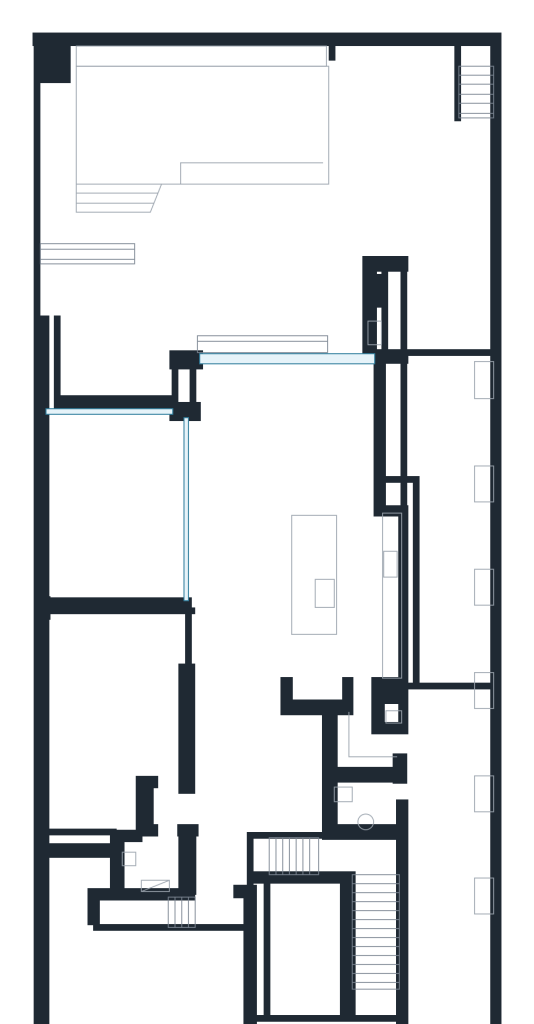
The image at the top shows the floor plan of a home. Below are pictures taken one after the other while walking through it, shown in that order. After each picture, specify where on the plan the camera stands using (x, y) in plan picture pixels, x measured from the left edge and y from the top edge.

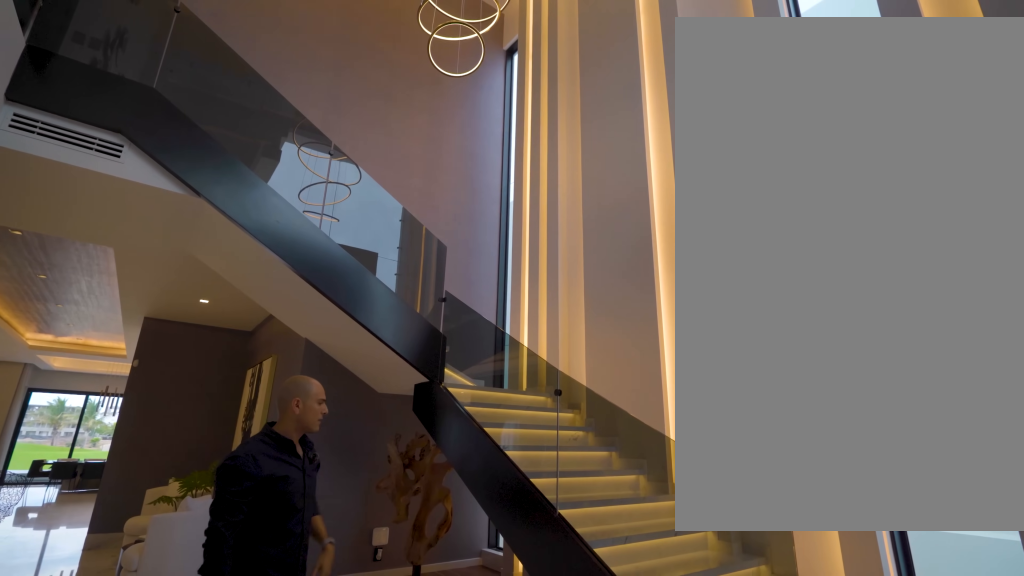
(288, 969)
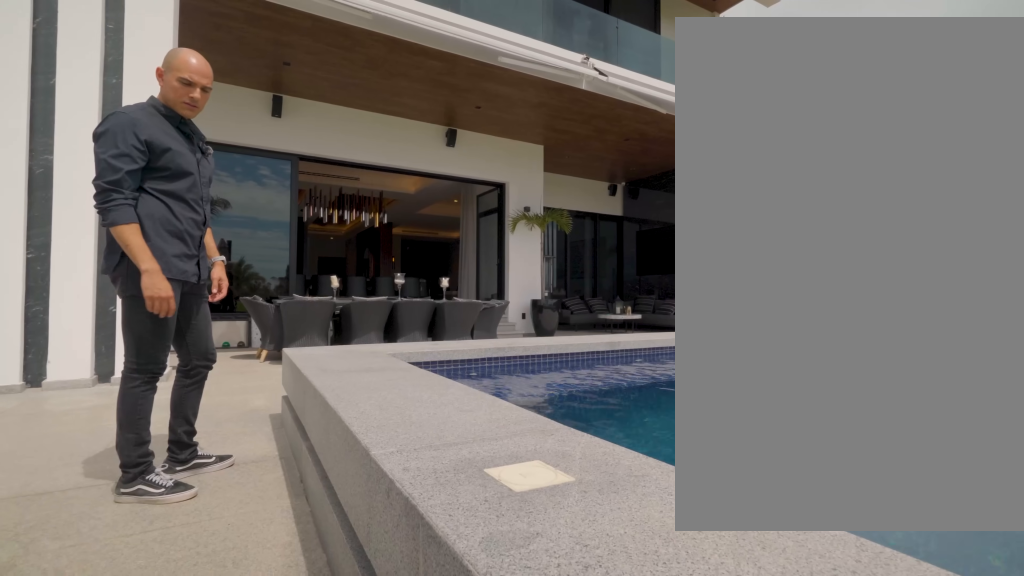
(369, 130)
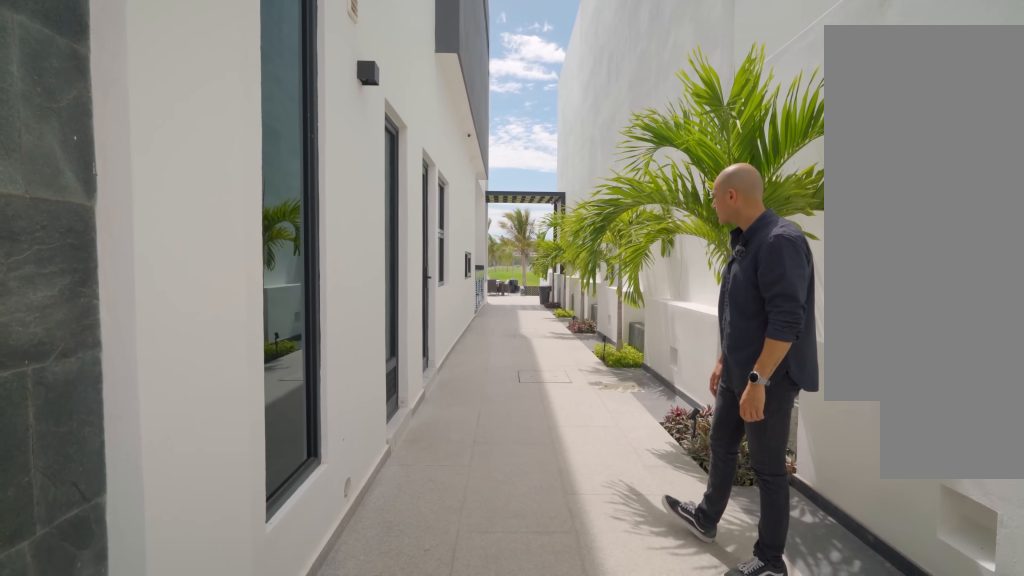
(442, 938)
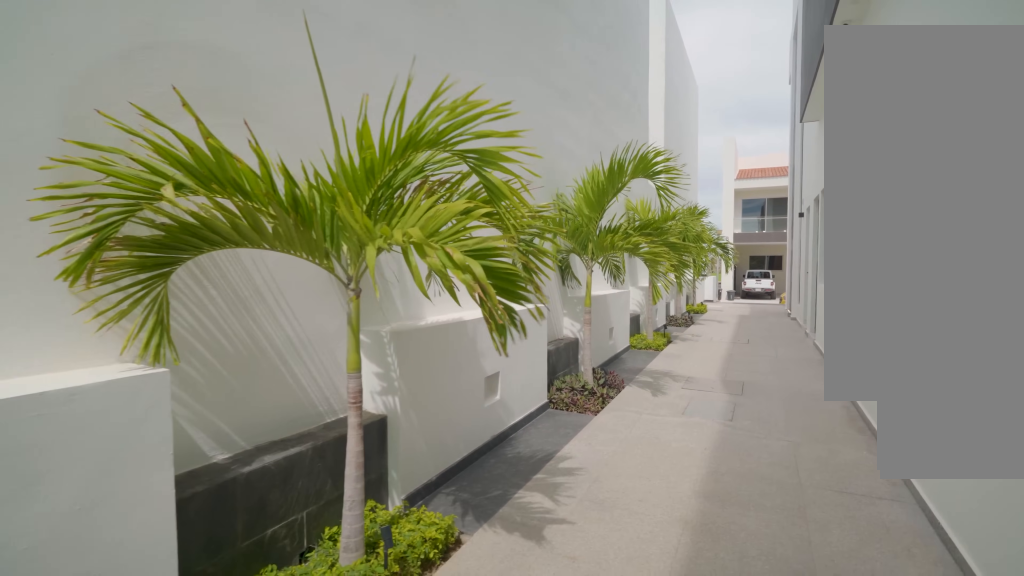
(445, 552)
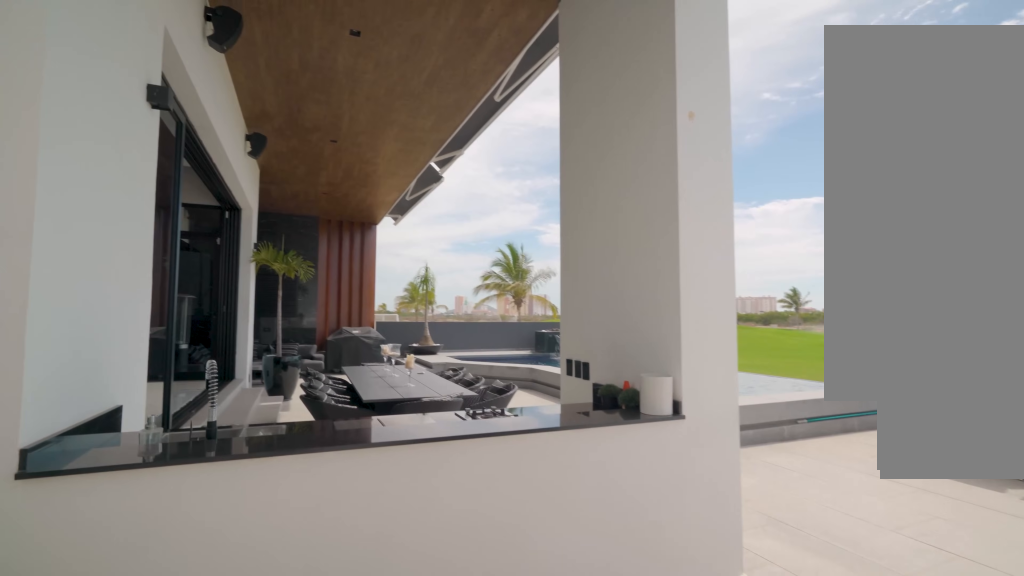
(443, 315)
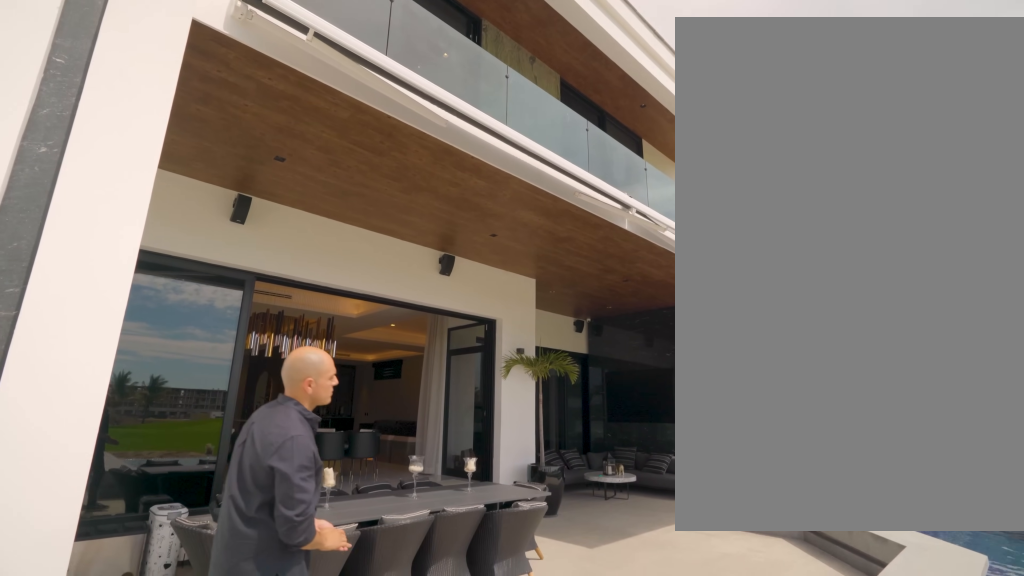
(349, 264)
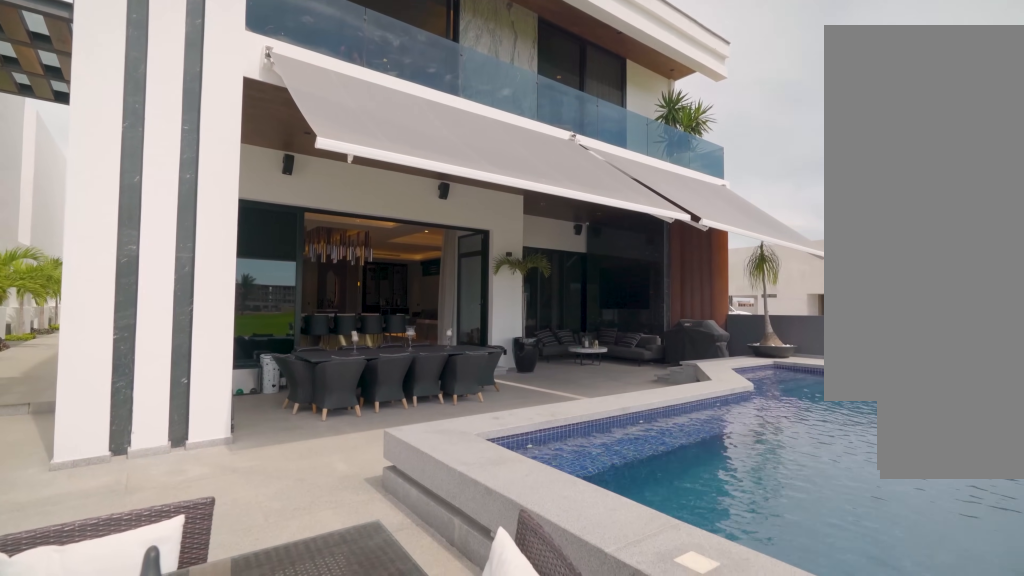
(372, 174)
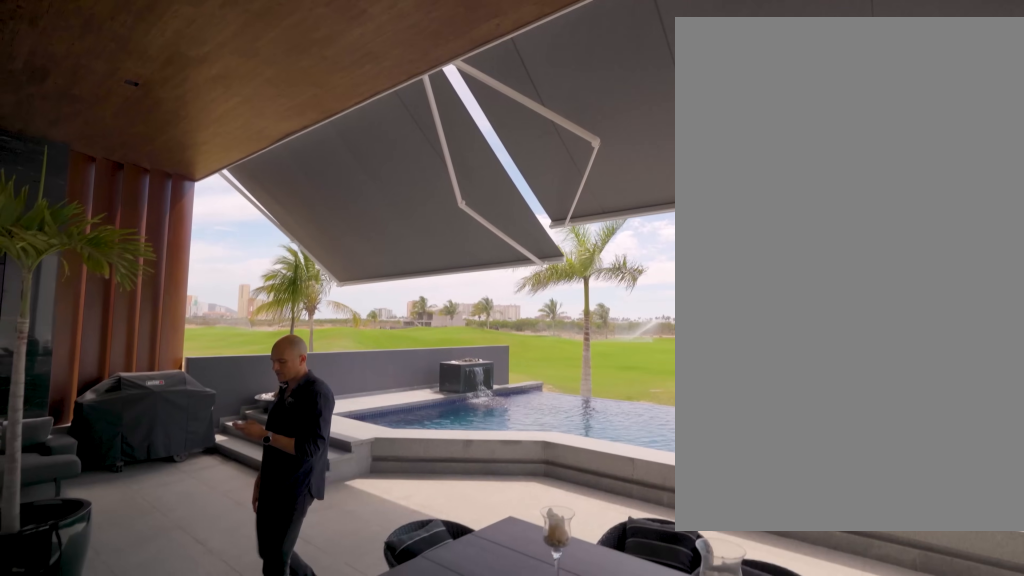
(269, 343)
